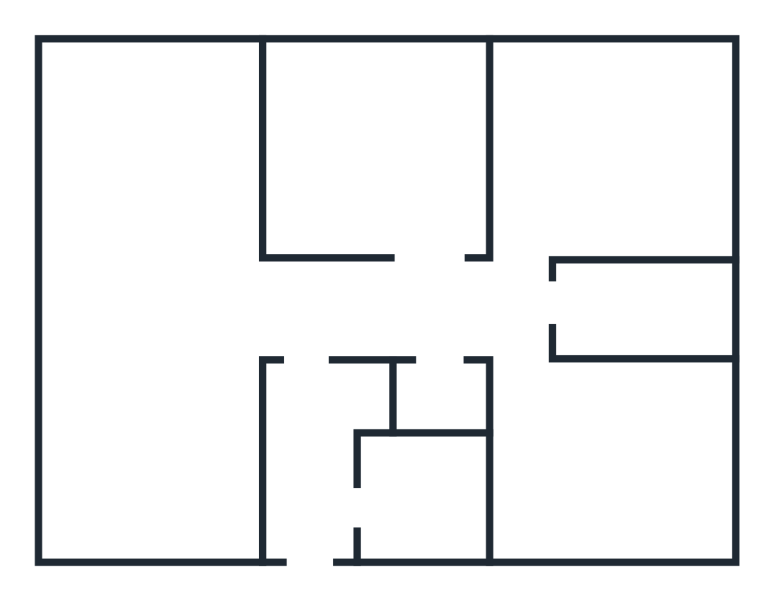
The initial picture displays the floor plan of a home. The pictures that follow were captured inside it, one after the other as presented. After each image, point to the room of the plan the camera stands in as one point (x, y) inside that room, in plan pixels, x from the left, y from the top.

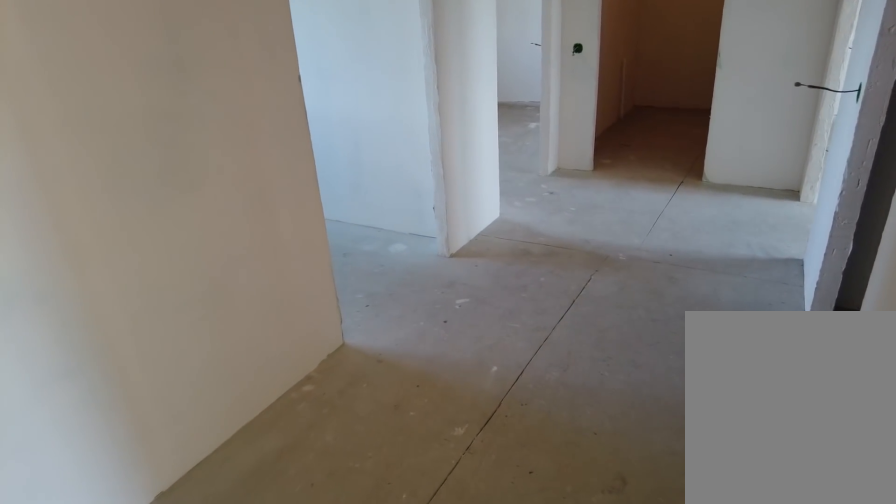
(310, 334)
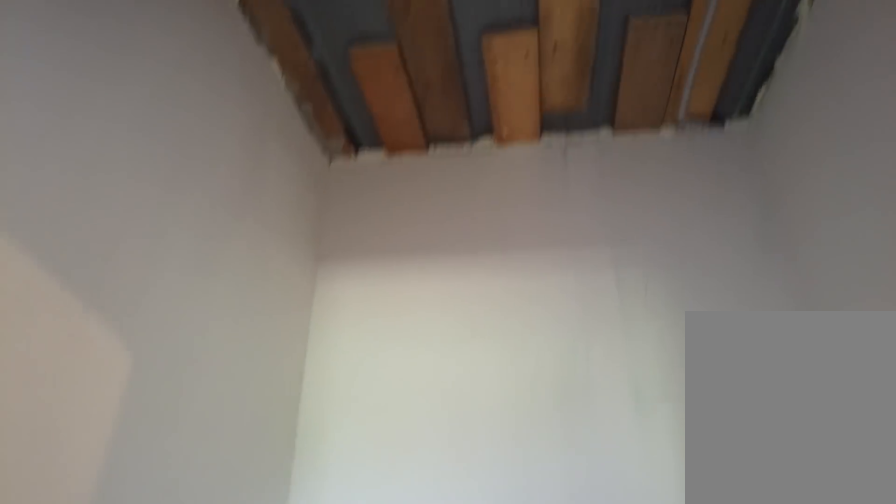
(451, 327)
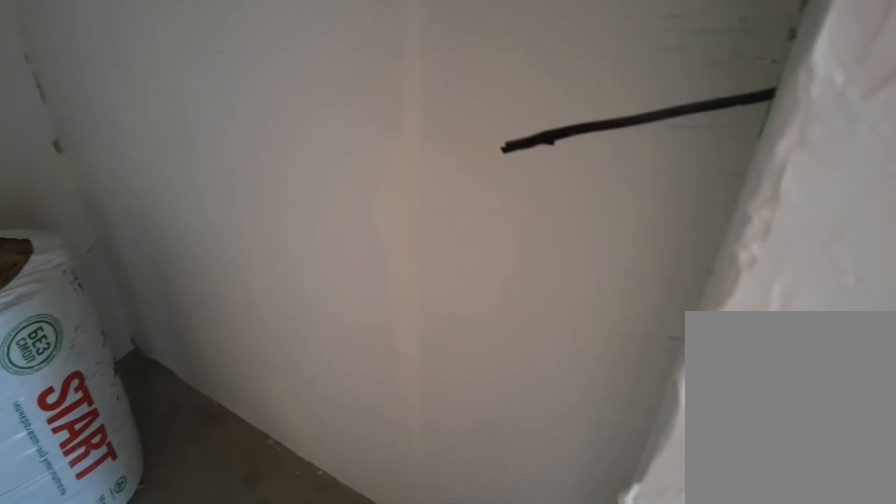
(451, 327)
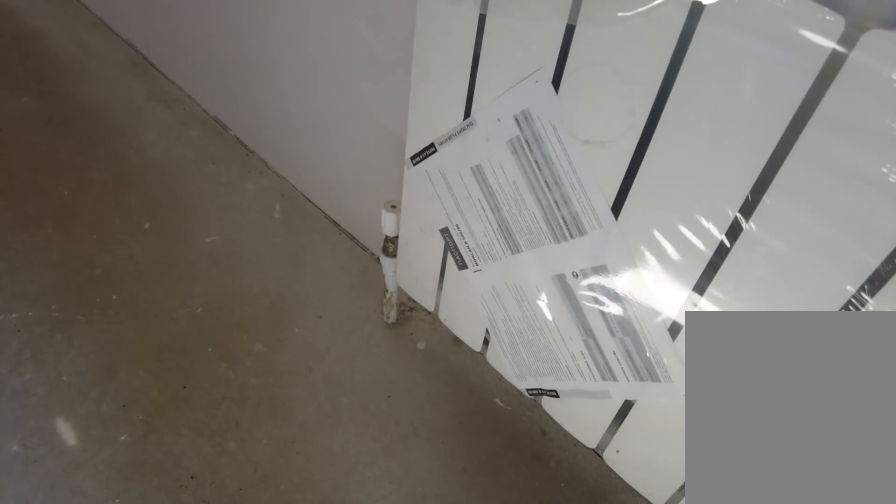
(560, 485)
